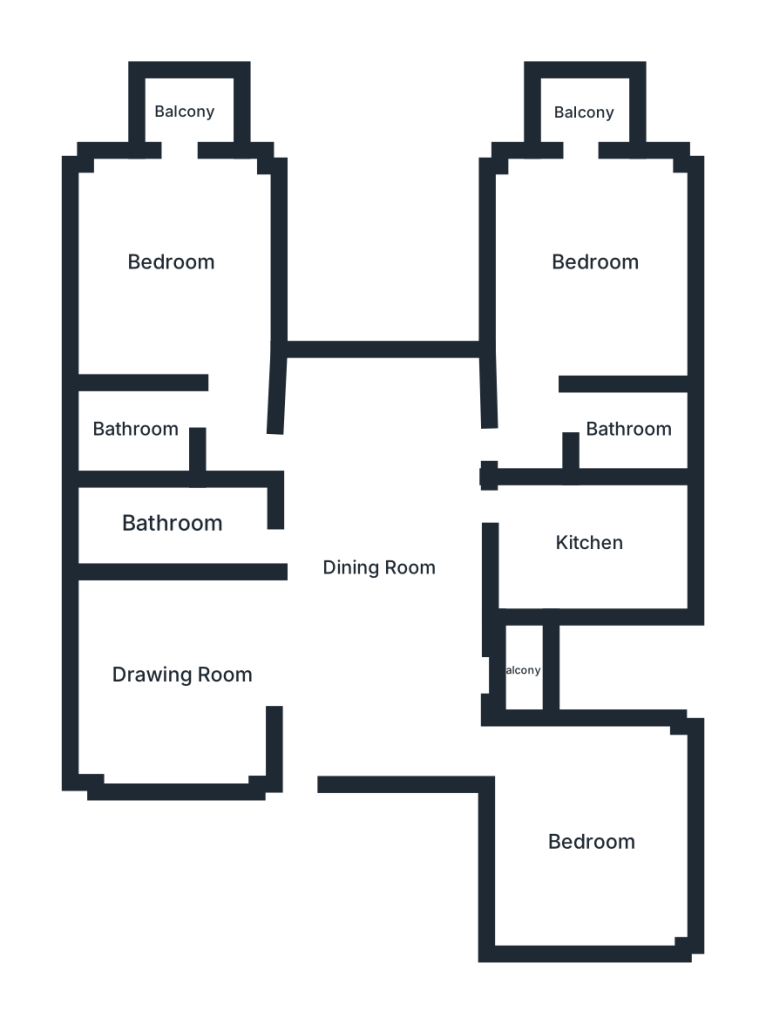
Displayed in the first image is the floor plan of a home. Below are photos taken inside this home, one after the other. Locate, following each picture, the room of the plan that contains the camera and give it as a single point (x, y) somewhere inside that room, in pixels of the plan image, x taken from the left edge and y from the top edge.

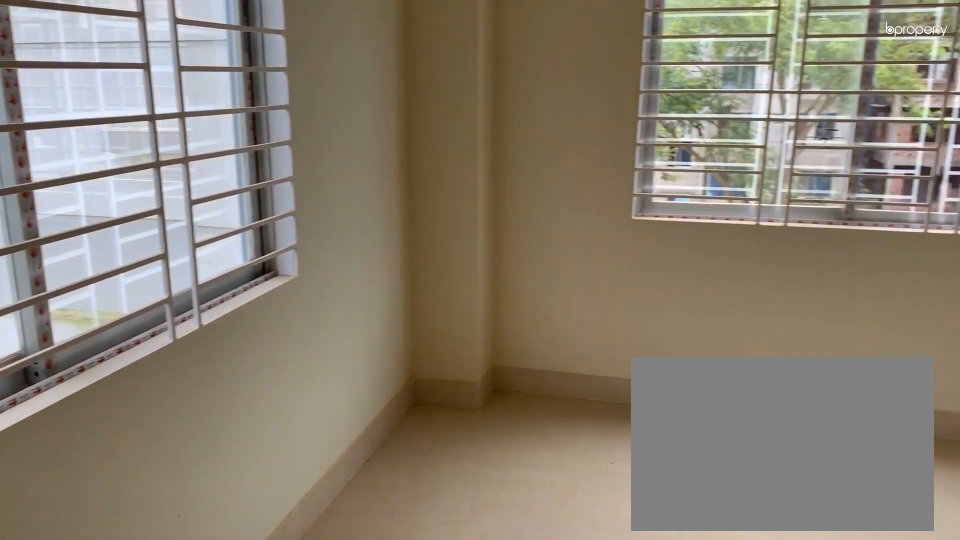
(591, 838)
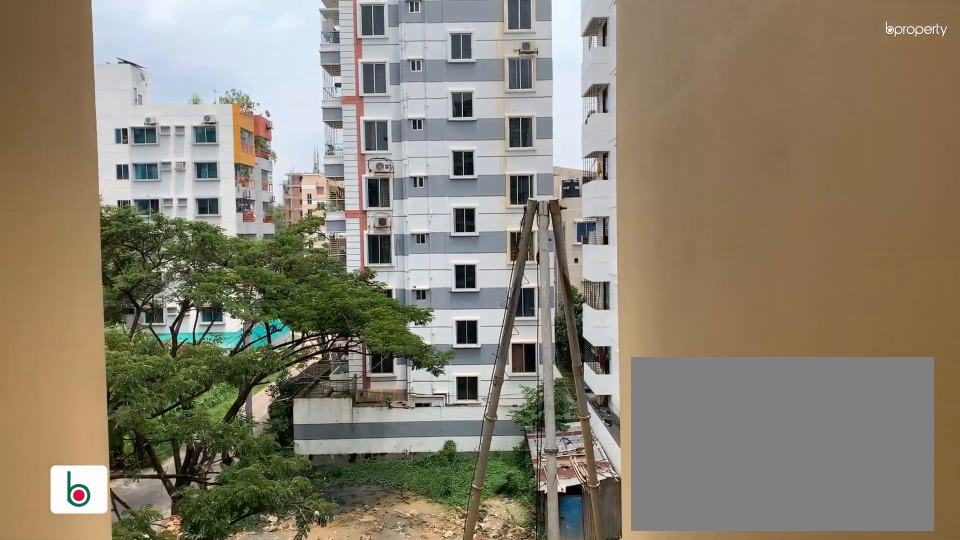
(516, 673)
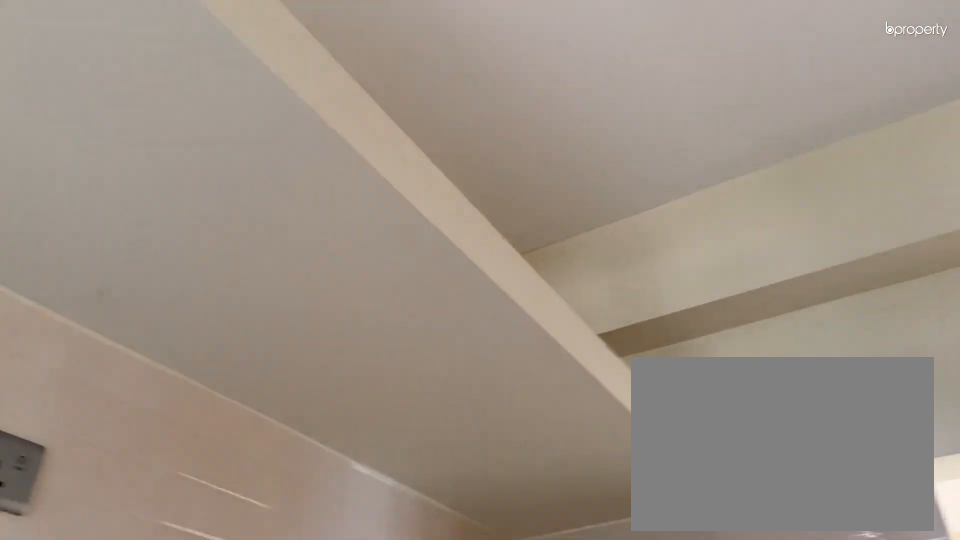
(581, 542)
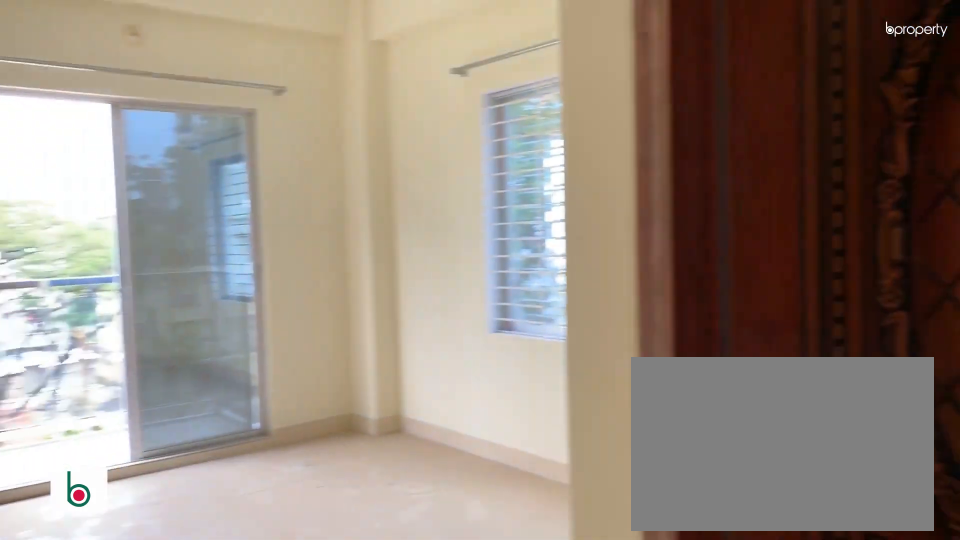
(591, 265)
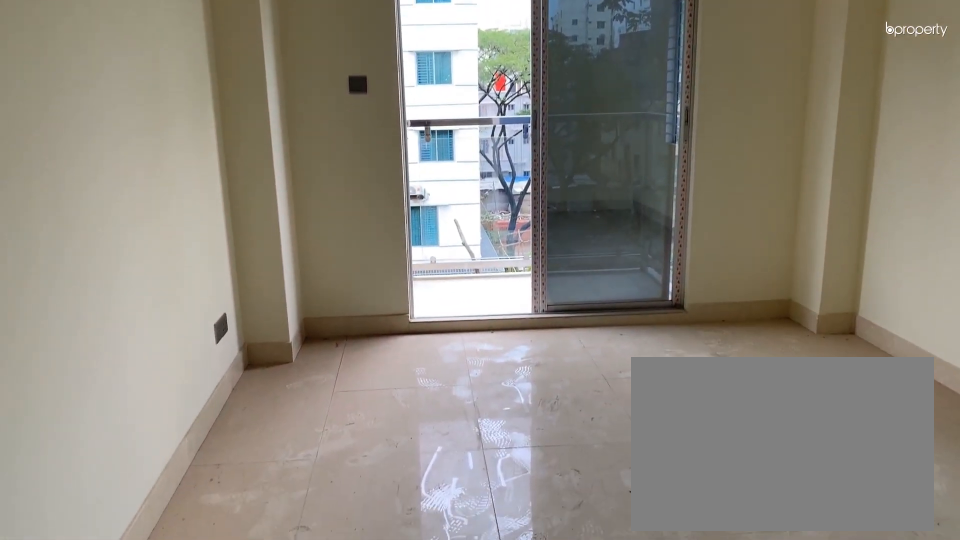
(591, 265)
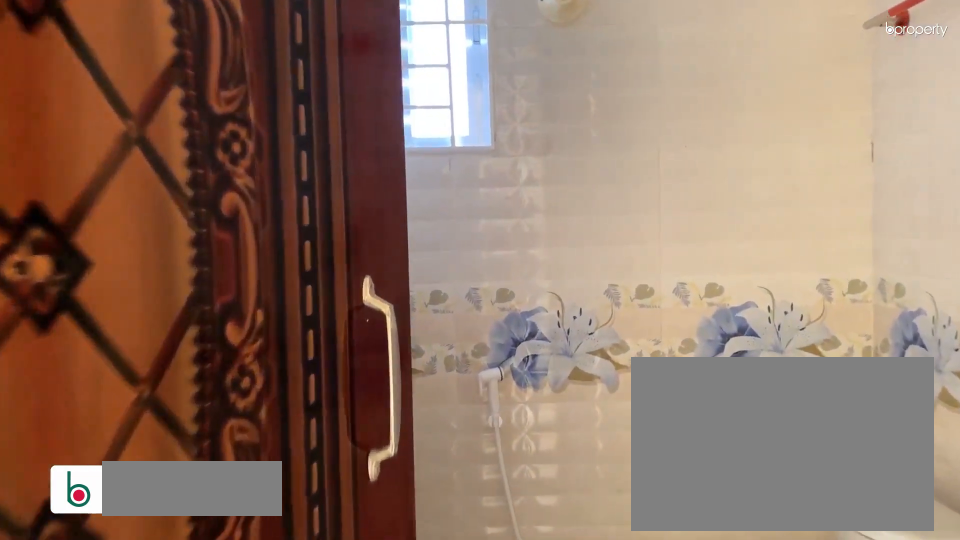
(629, 432)
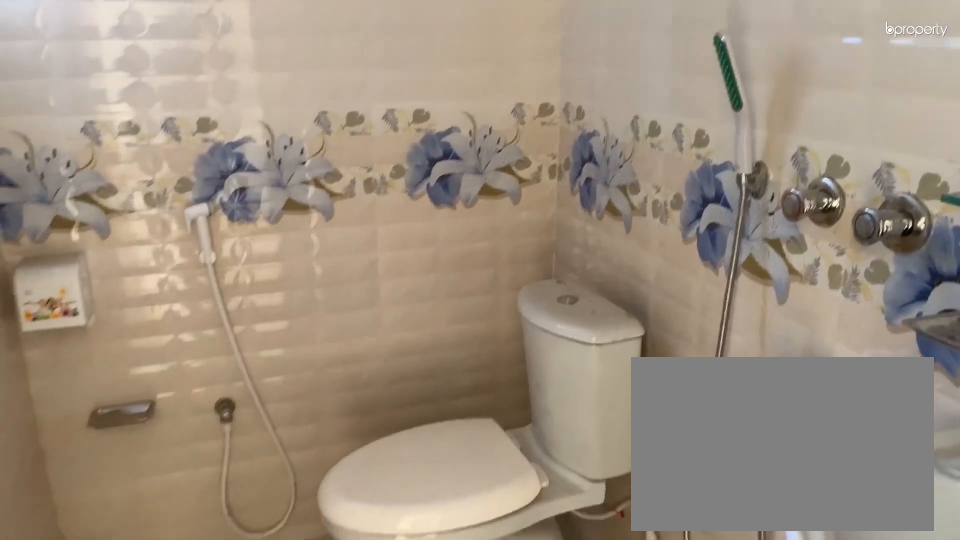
(629, 432)
